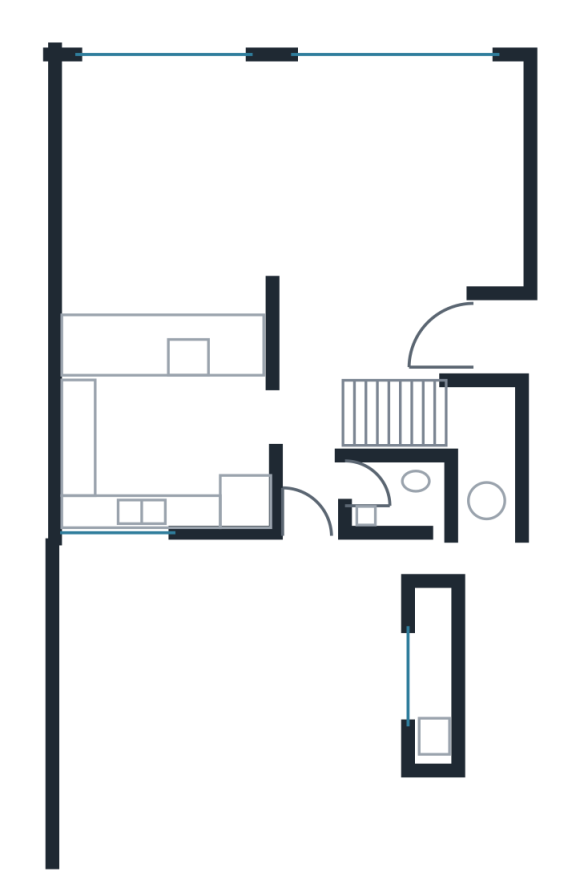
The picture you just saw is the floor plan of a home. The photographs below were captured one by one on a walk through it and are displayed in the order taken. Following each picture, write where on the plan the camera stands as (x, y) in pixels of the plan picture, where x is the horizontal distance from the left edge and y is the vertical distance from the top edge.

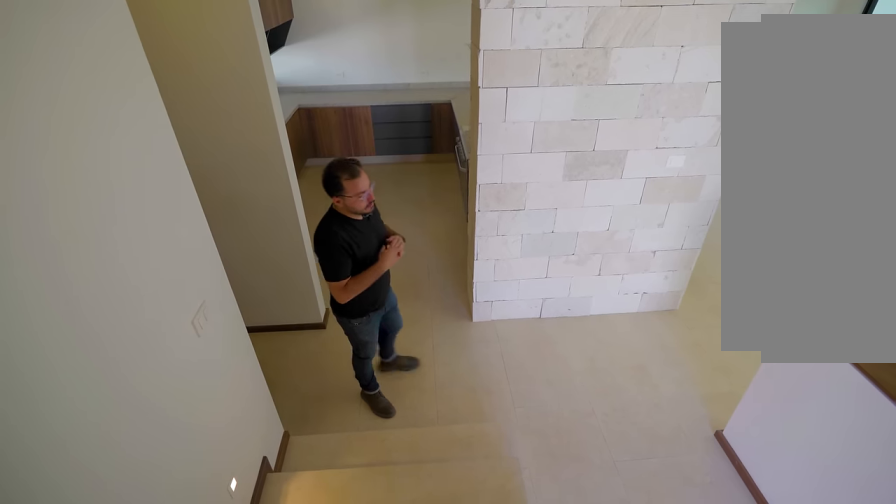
(366, 414)
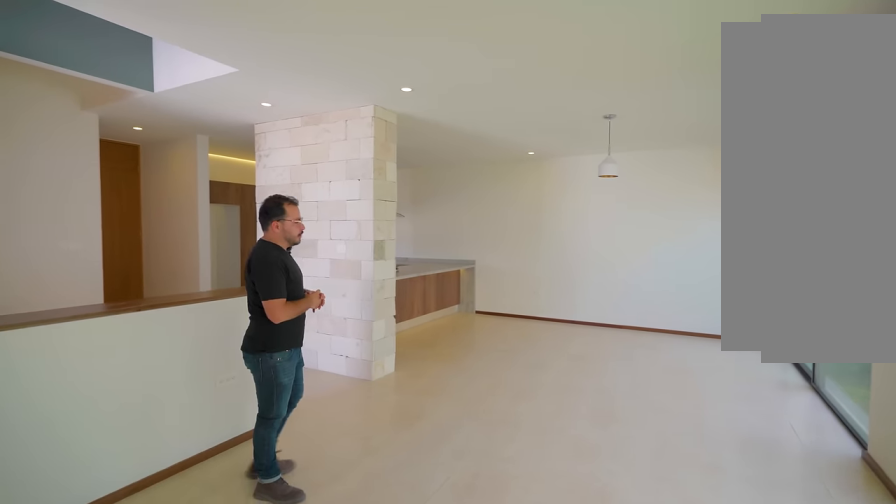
(500, 181)
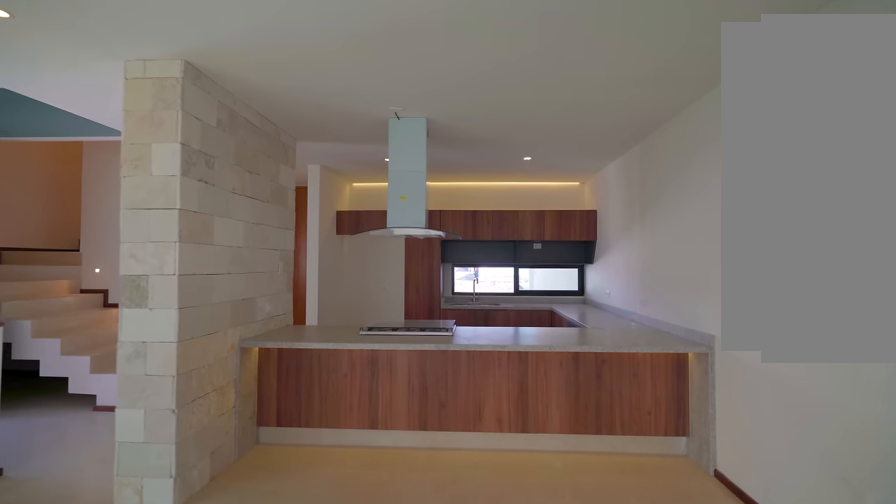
(184, 232)
